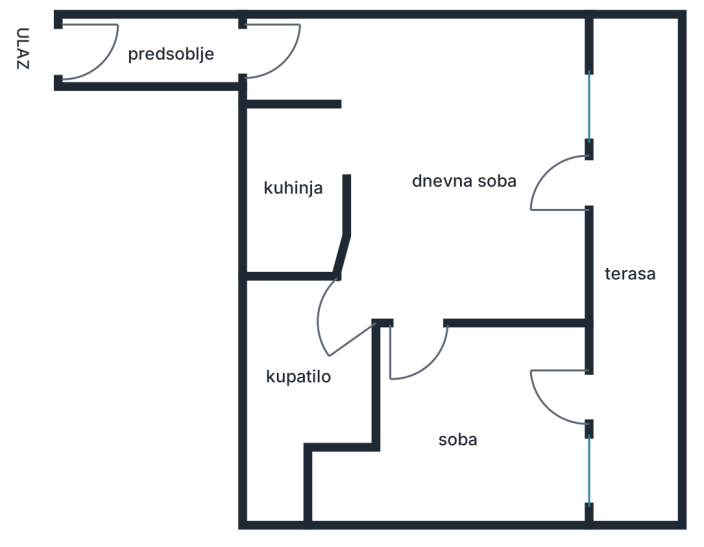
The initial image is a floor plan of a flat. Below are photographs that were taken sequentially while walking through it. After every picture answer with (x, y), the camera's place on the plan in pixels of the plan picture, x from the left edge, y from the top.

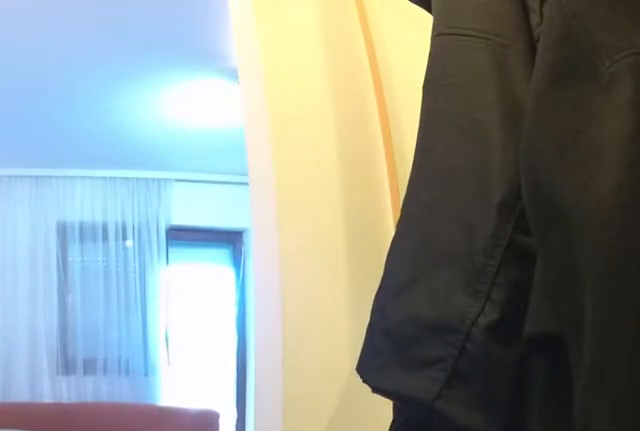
(231, 50)
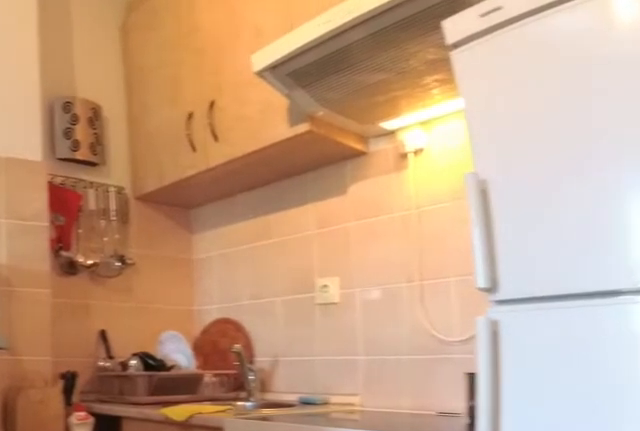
(393, 94)
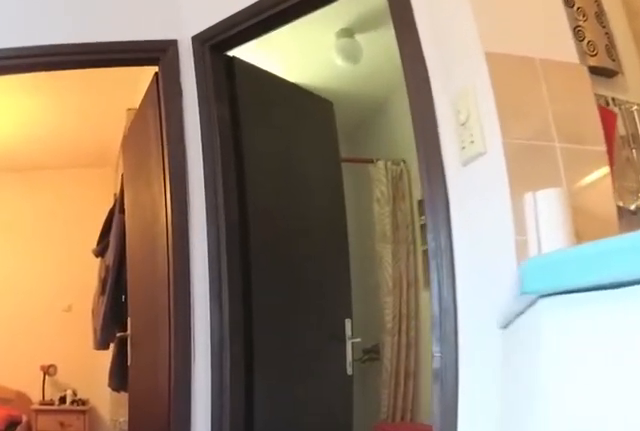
(391, 151)
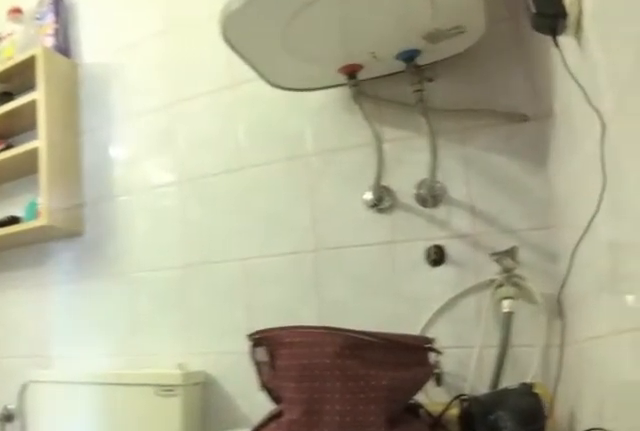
(355, 272)
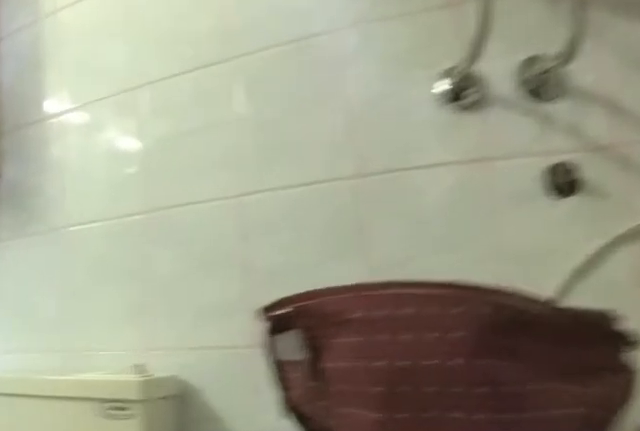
(328, 297)
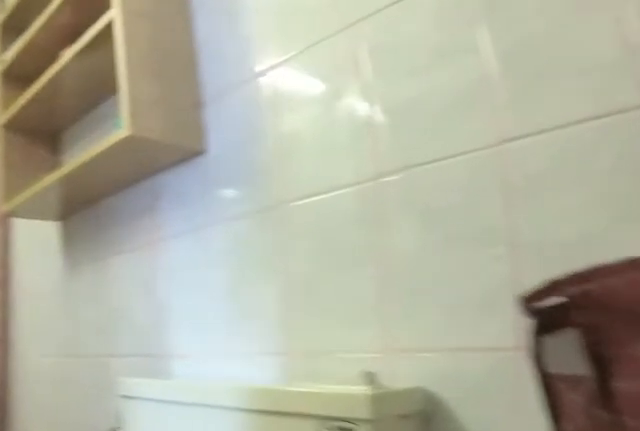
(325, 296)
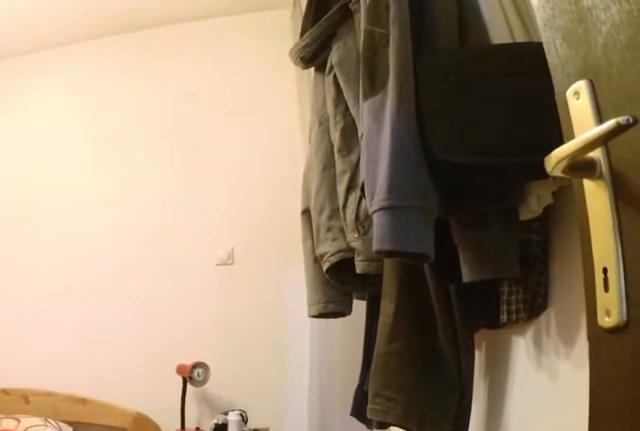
(415, 301)
